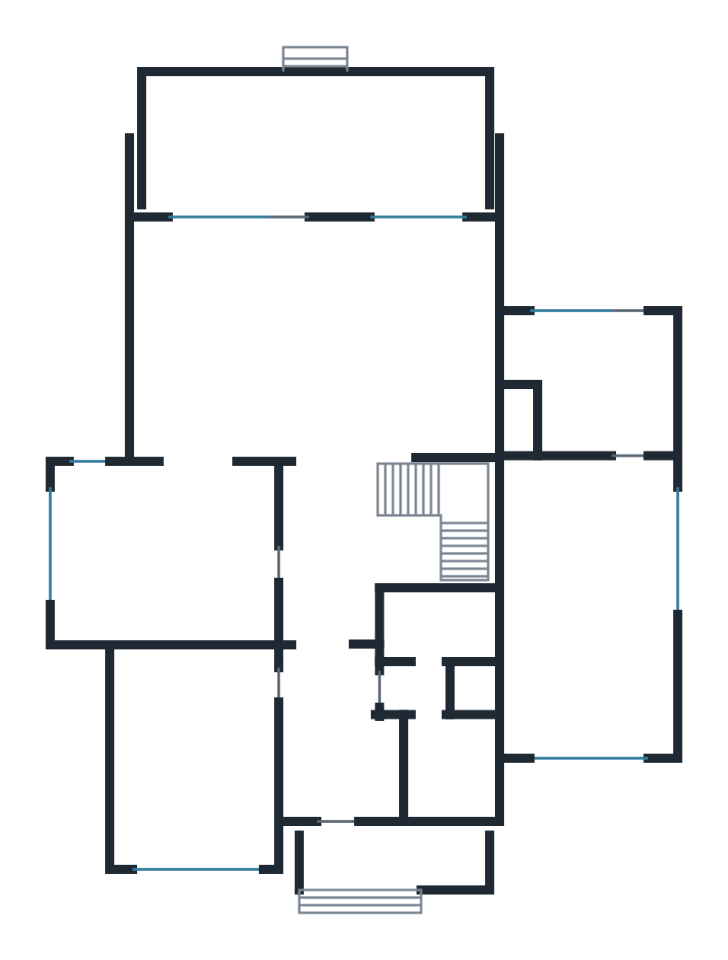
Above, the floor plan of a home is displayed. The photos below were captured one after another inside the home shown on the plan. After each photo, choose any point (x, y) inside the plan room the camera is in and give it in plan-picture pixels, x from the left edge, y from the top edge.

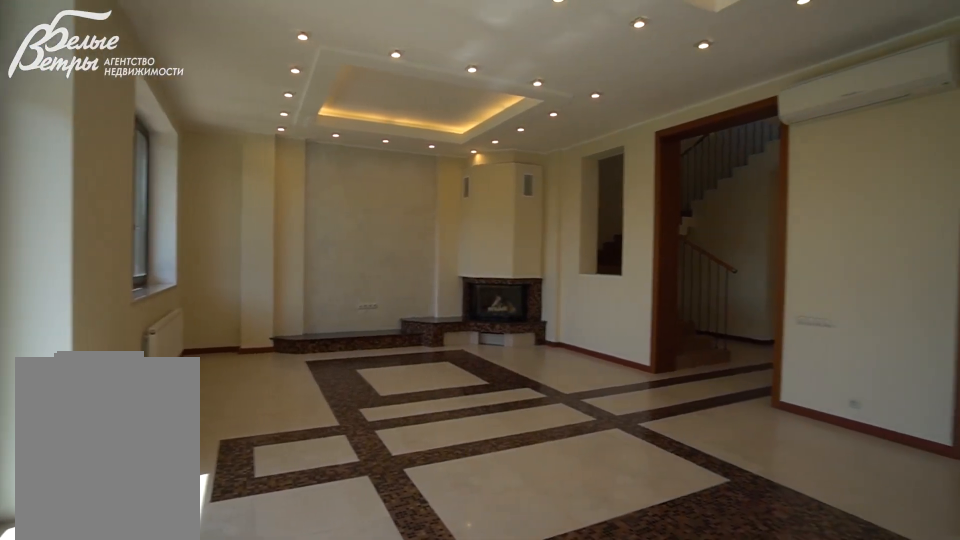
(316, 335)
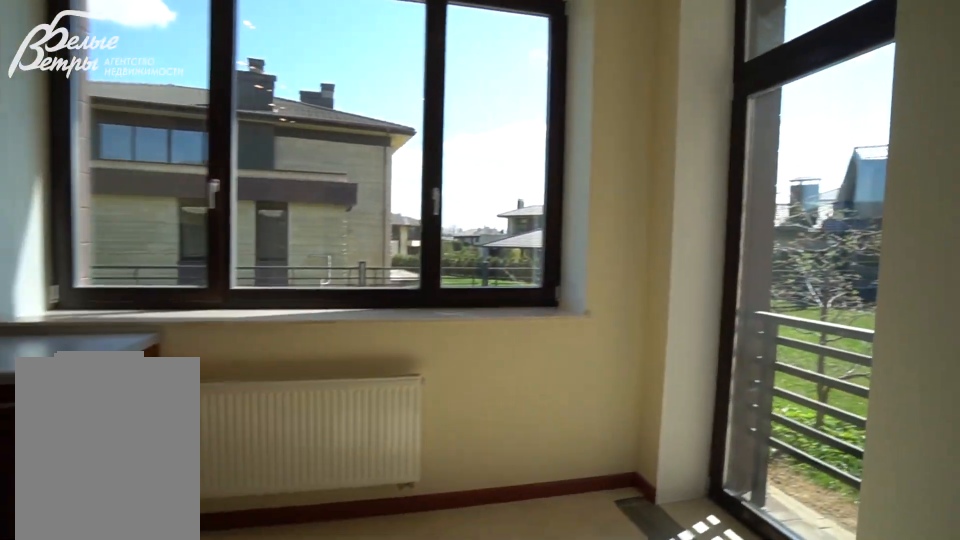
(168, 552)
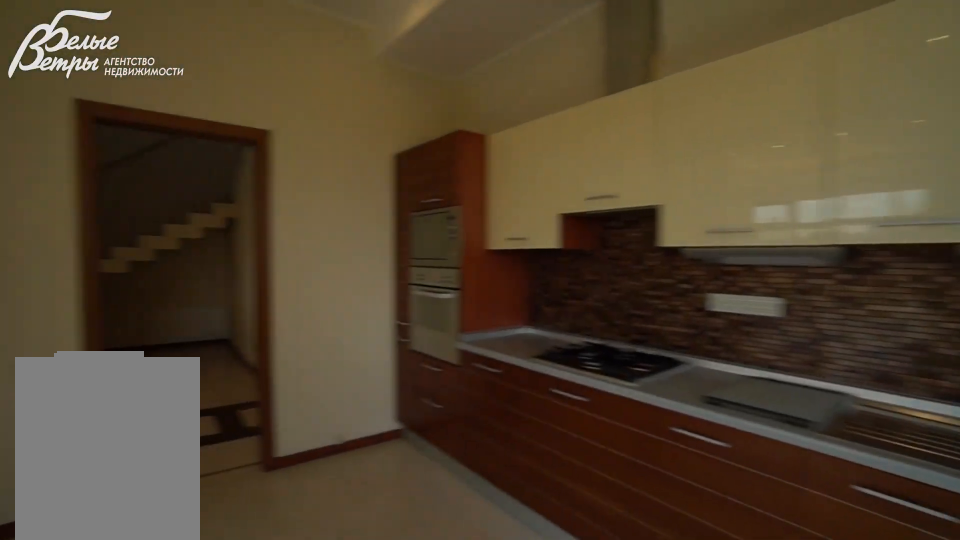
(169, 552)
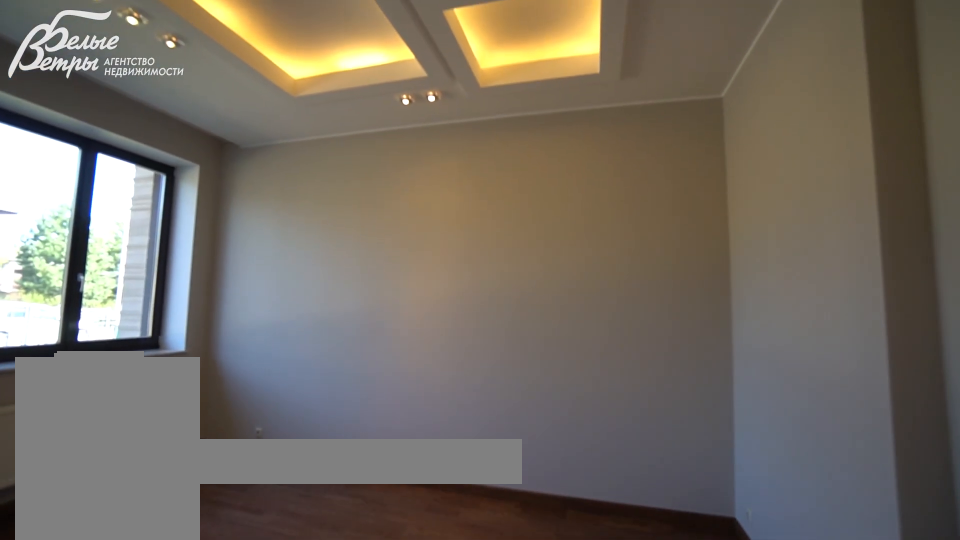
(192, 755)
